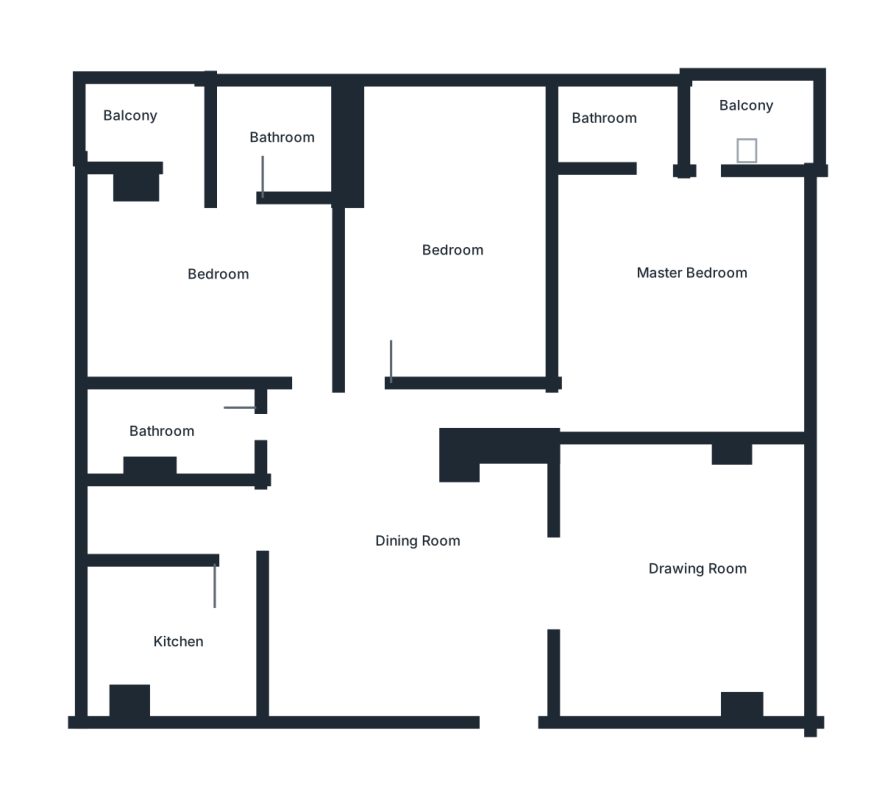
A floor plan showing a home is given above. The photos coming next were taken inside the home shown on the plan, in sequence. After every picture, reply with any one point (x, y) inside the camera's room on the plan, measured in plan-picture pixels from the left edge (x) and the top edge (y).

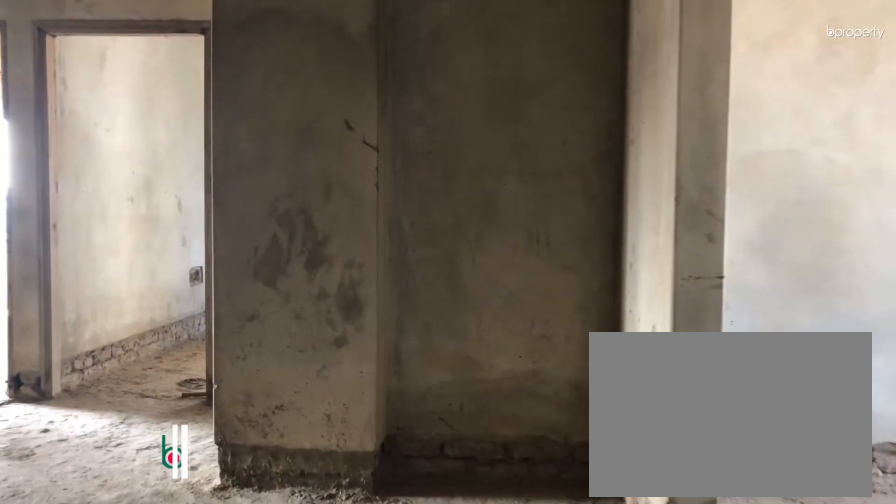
(502, 692)
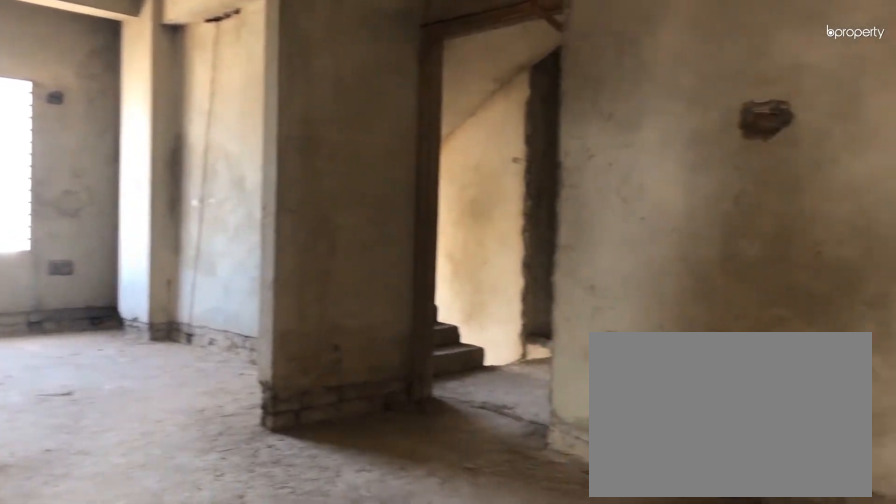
(417, 530)
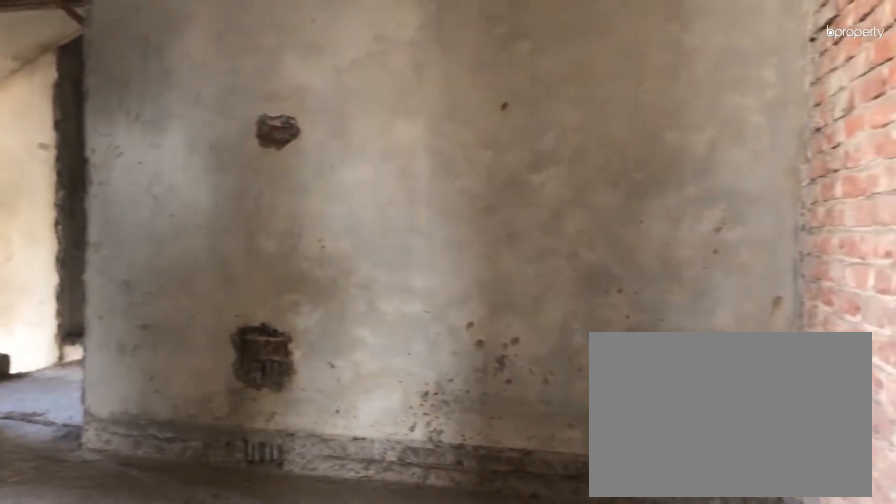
(417, 530)
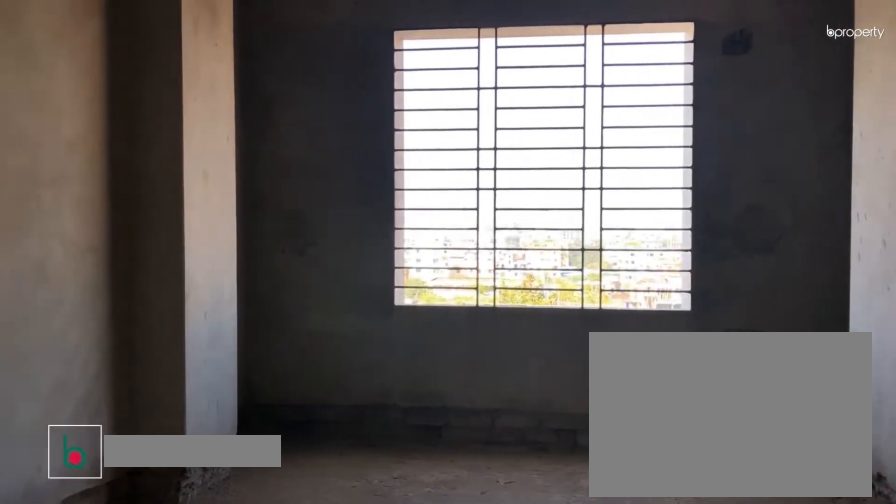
(695, 581)
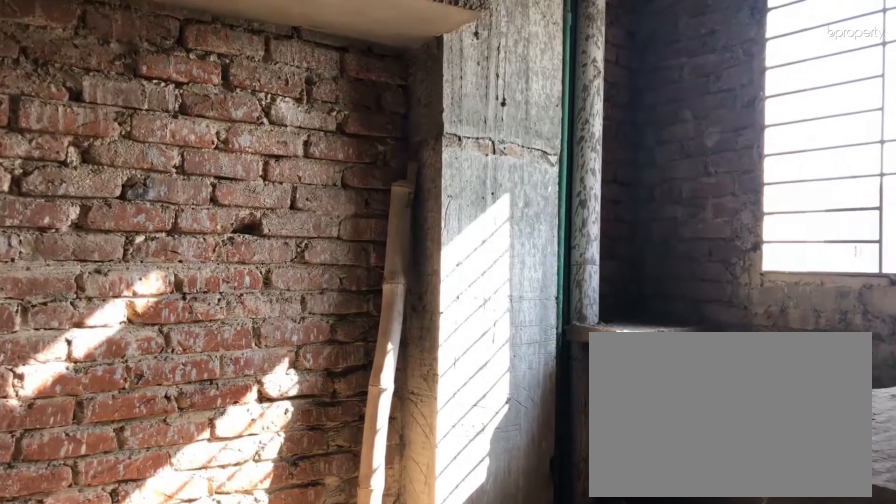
(165, 646)
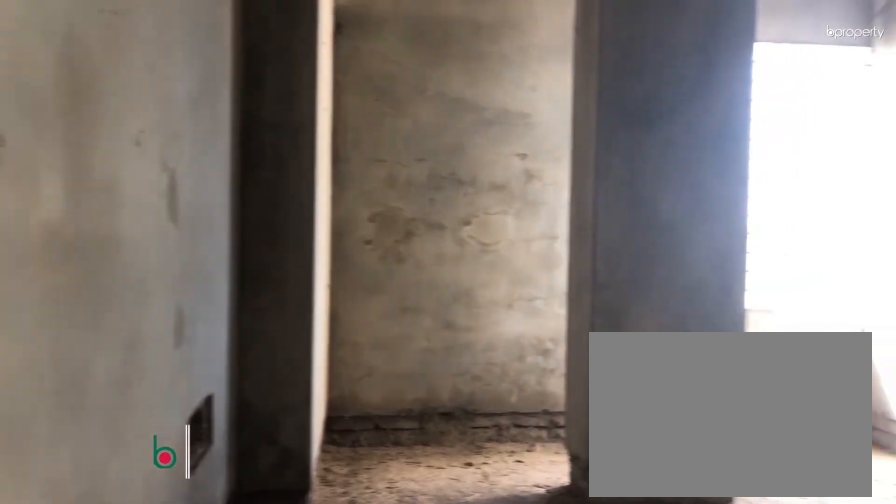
(466, 235)
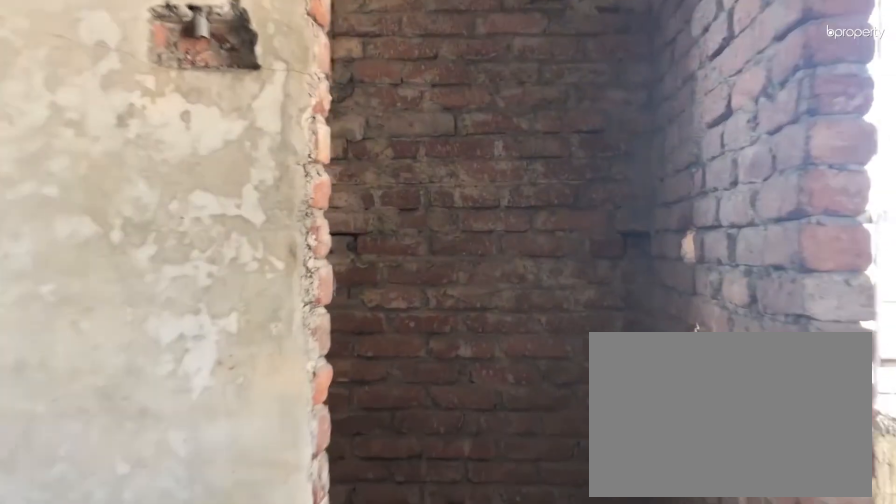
(660, 188)
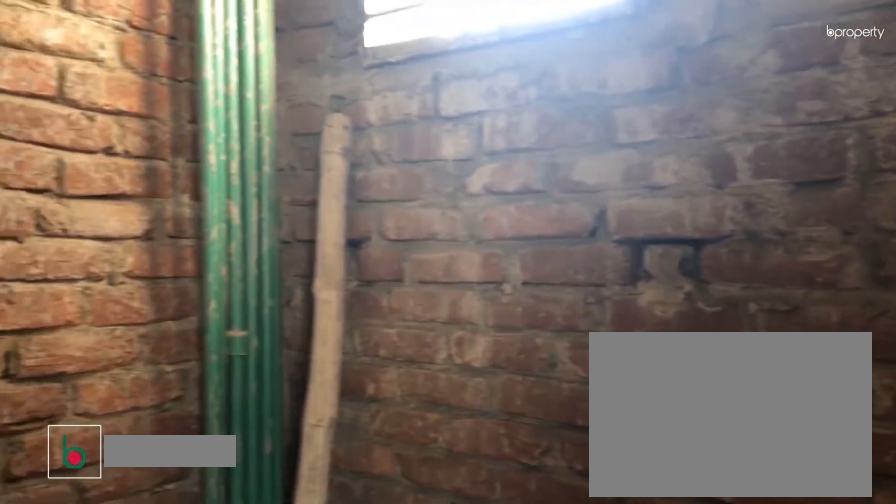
(621, 123)
